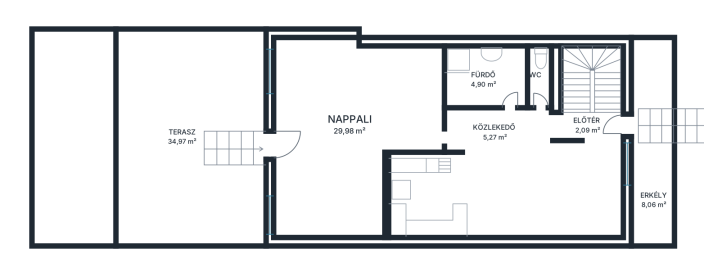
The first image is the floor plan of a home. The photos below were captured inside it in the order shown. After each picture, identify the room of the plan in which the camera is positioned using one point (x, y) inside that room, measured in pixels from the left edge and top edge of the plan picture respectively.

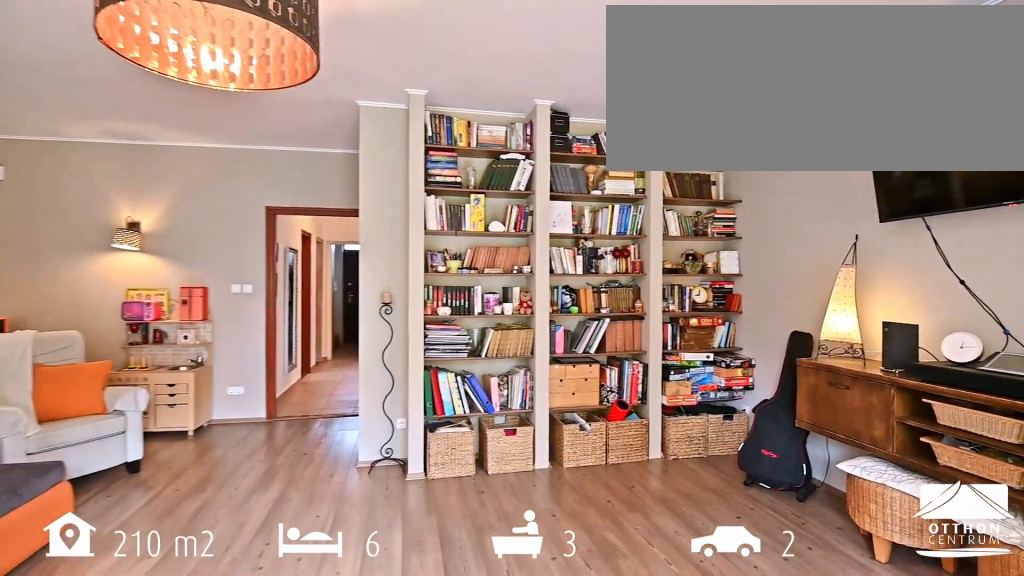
(350, 123)
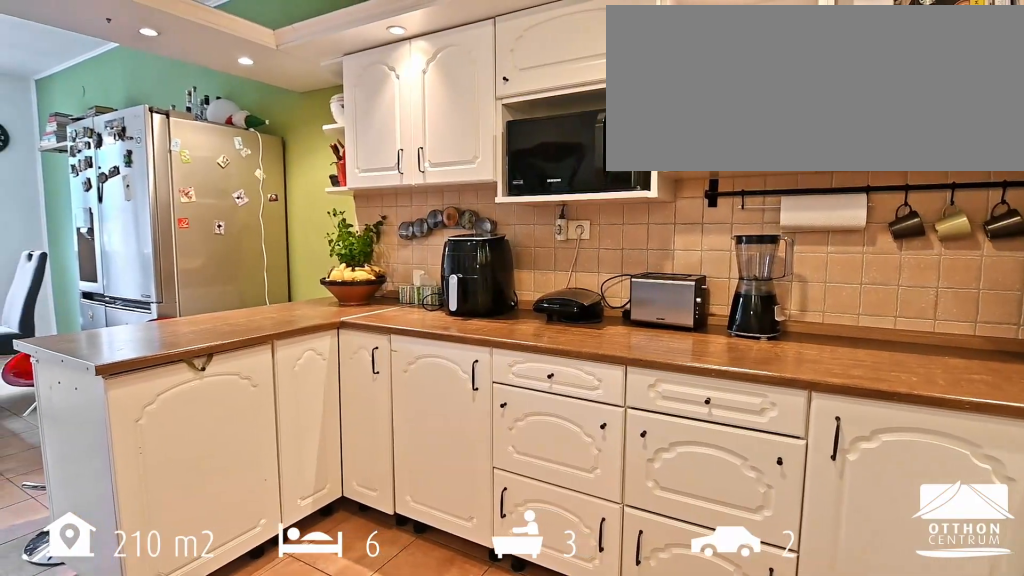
(518, 186)
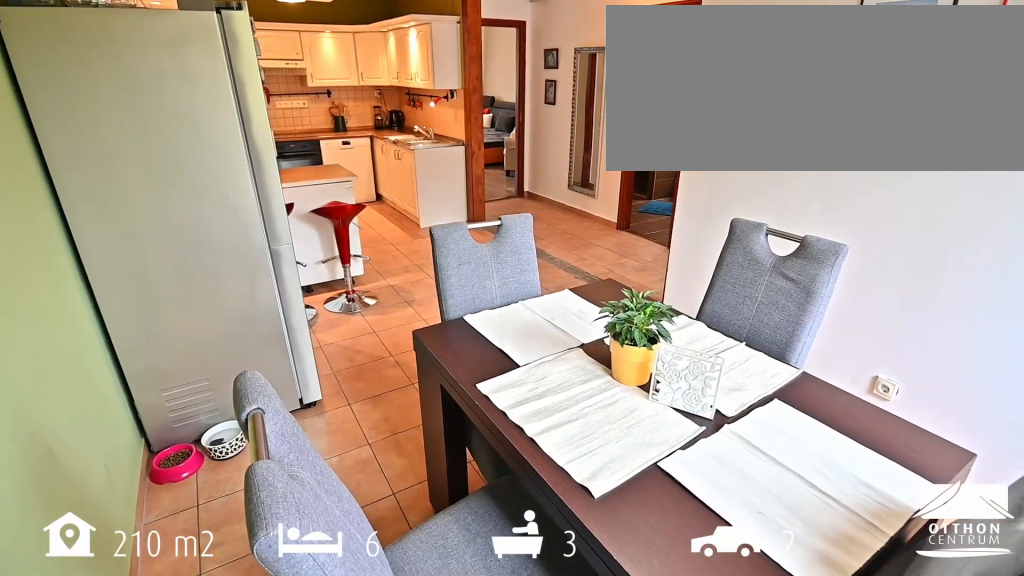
(518, 186)
